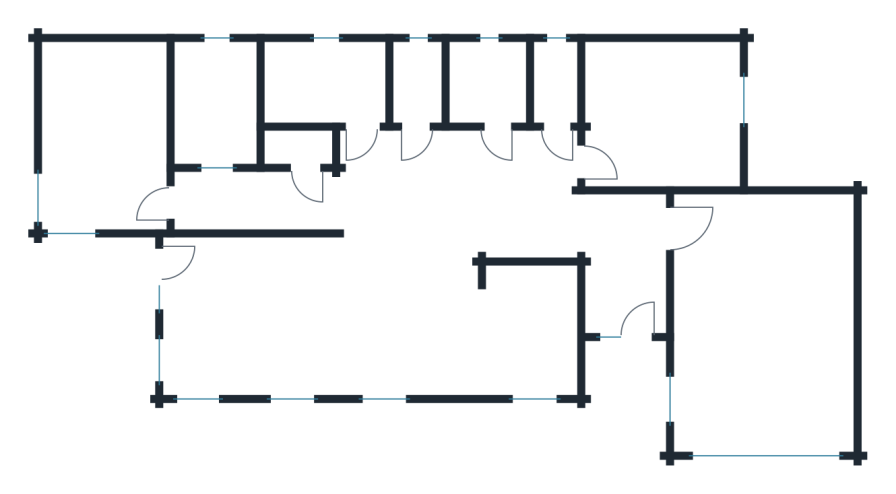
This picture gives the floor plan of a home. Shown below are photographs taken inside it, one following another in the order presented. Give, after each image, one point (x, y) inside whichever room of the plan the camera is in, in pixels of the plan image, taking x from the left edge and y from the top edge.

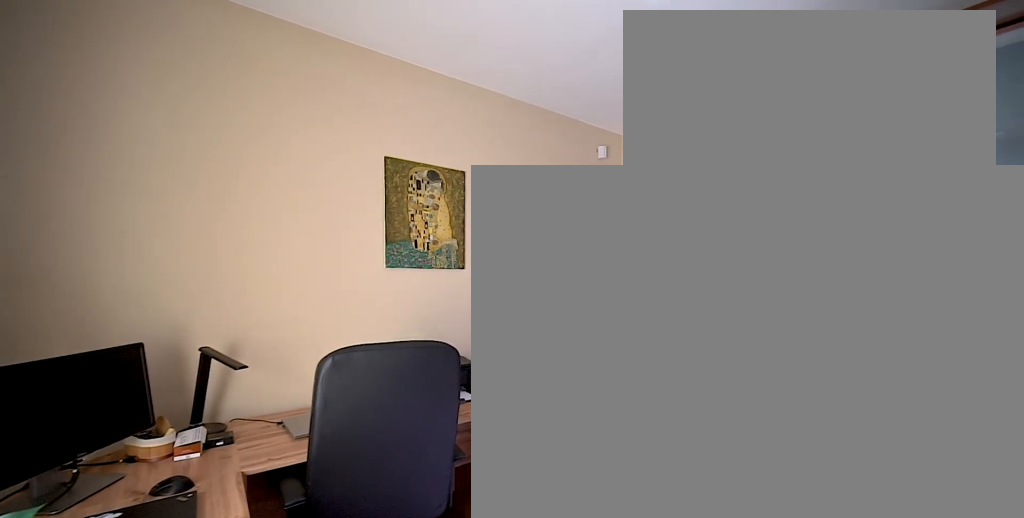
(658, 115)
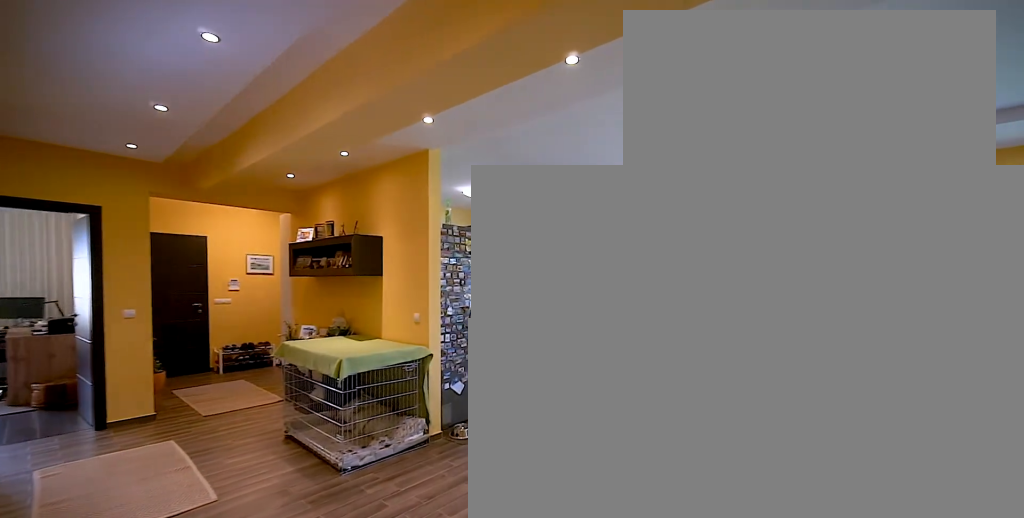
(378, 316)
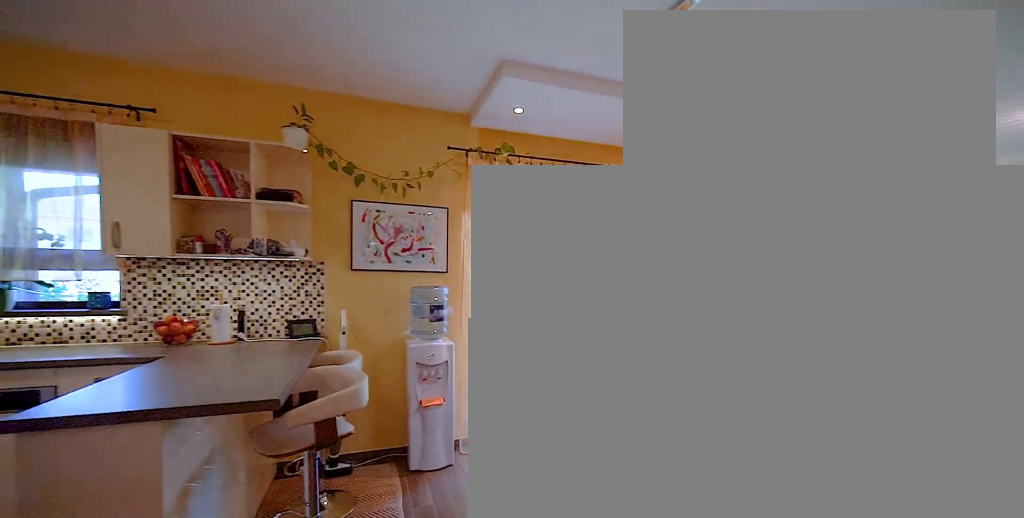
(378, 315)
